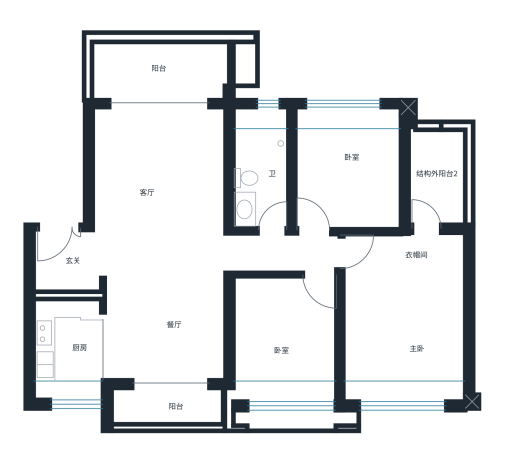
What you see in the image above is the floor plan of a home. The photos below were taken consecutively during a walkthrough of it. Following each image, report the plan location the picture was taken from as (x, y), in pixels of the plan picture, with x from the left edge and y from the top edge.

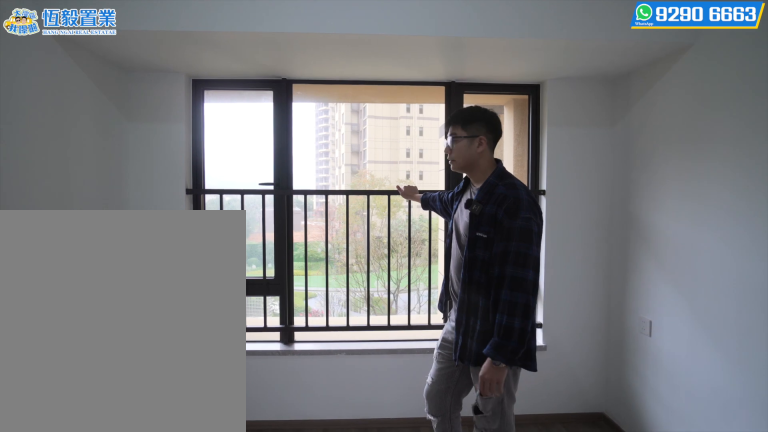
(267, 383)
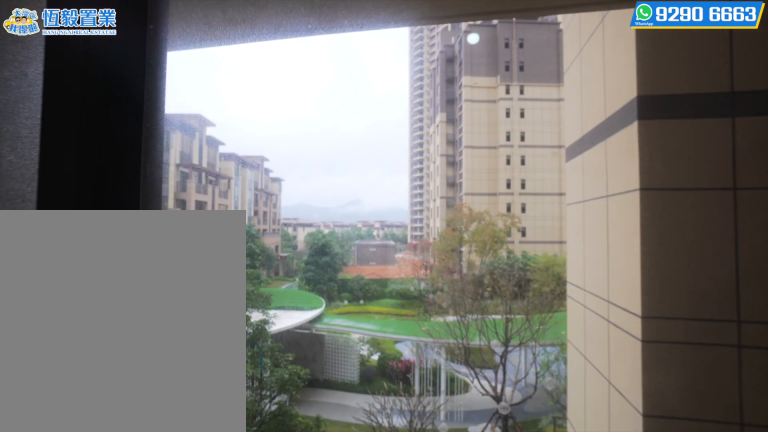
(268, 384)
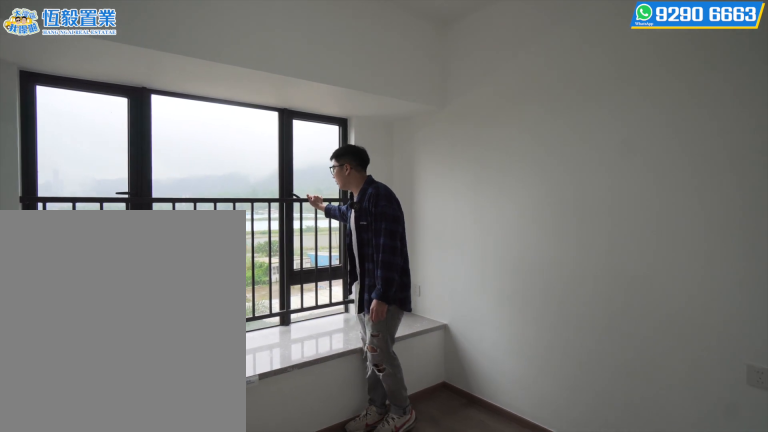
(371, 146)
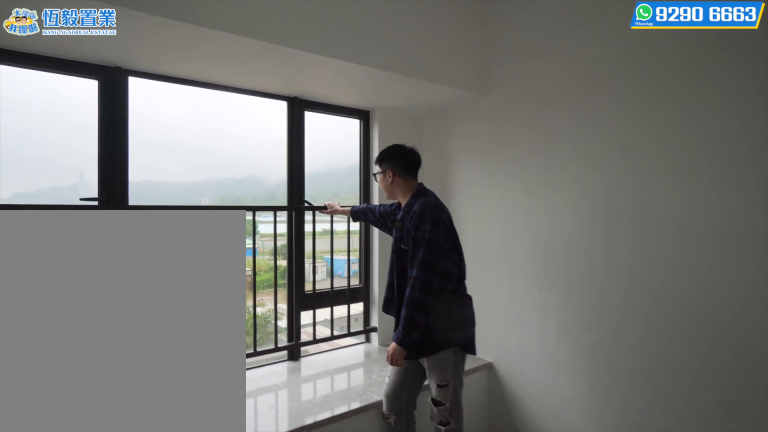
(371, 146)
